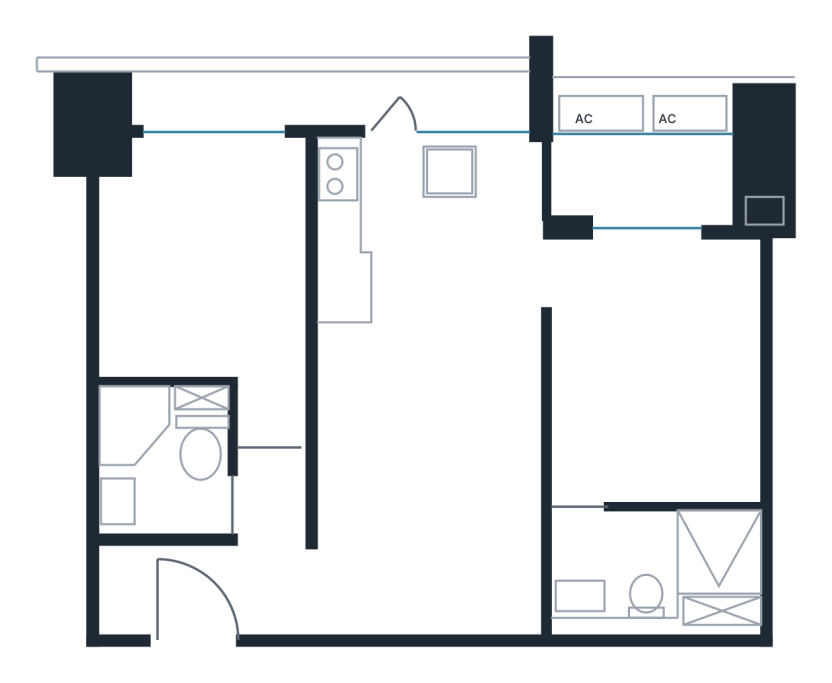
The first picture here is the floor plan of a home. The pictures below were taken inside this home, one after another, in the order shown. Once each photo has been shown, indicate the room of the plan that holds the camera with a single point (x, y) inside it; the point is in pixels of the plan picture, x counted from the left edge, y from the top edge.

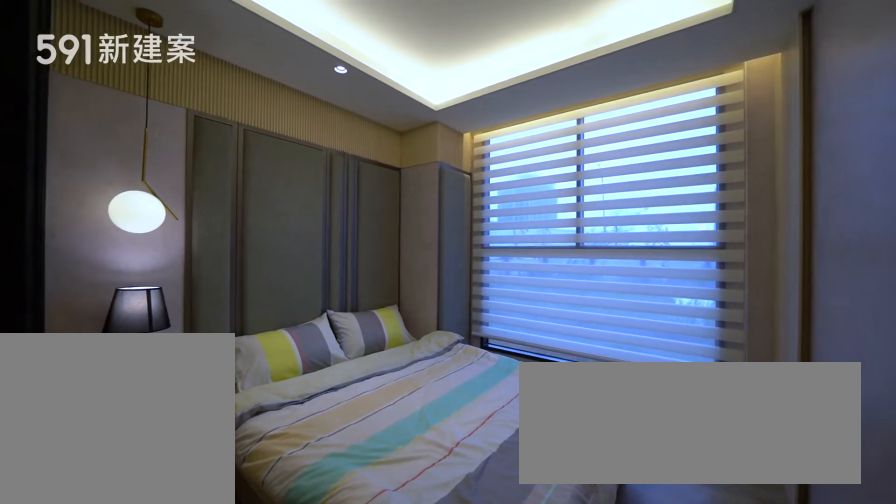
(205, 269)
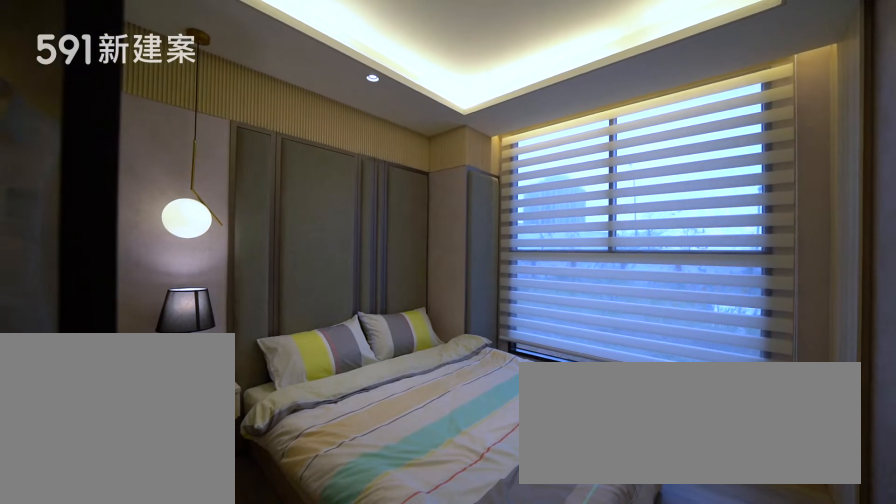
(205, 269)
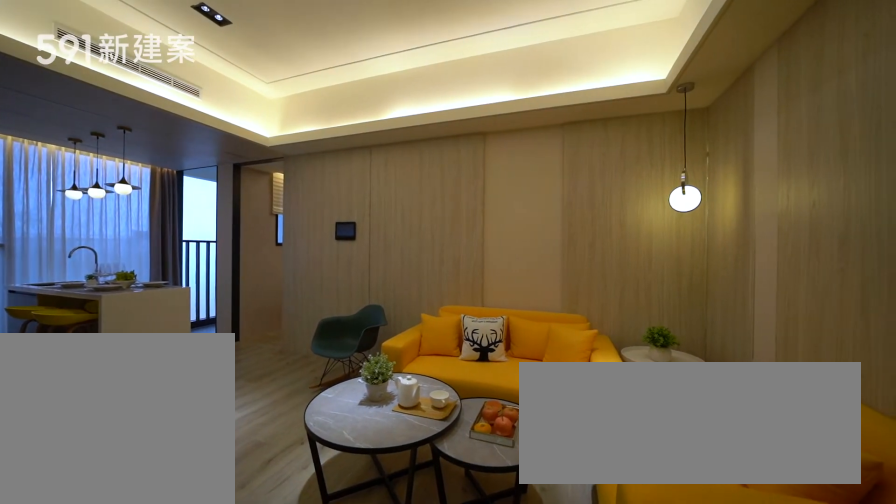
(433, 485)
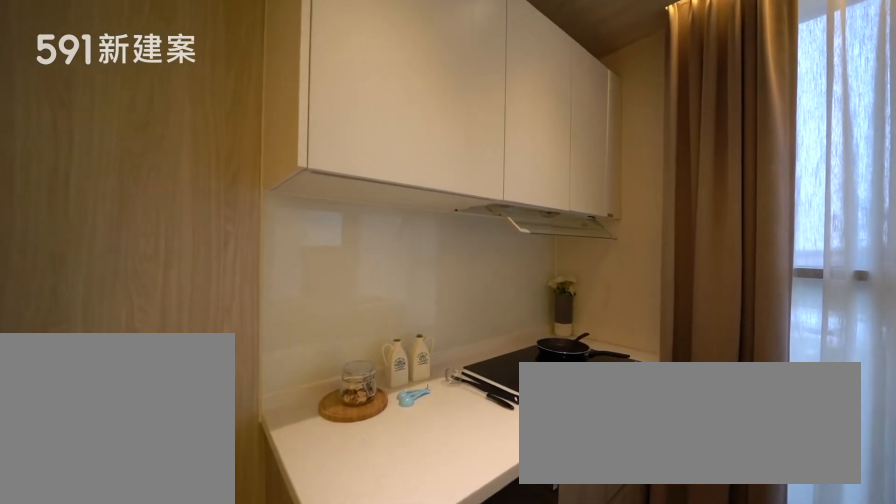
(374, 206)
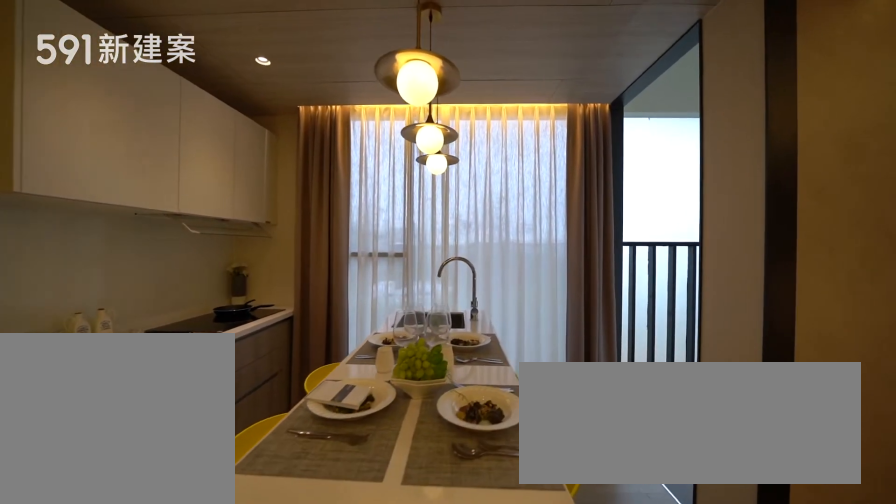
(449, 258)
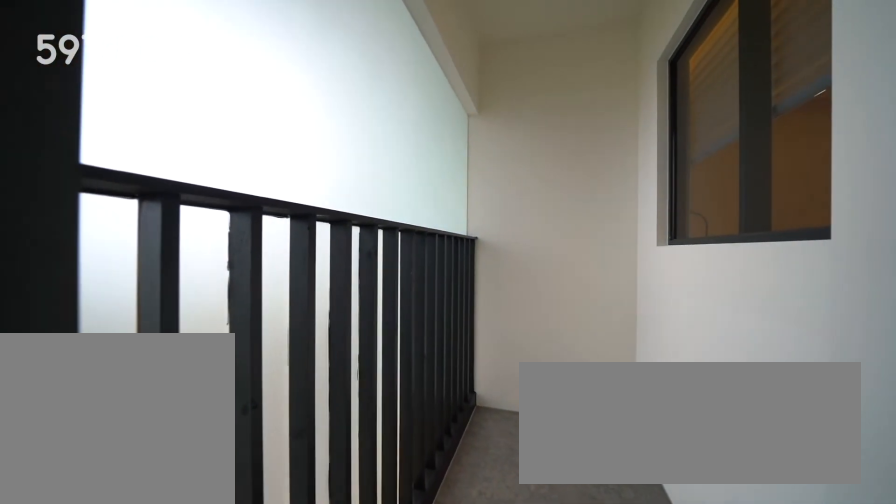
(649, 182)
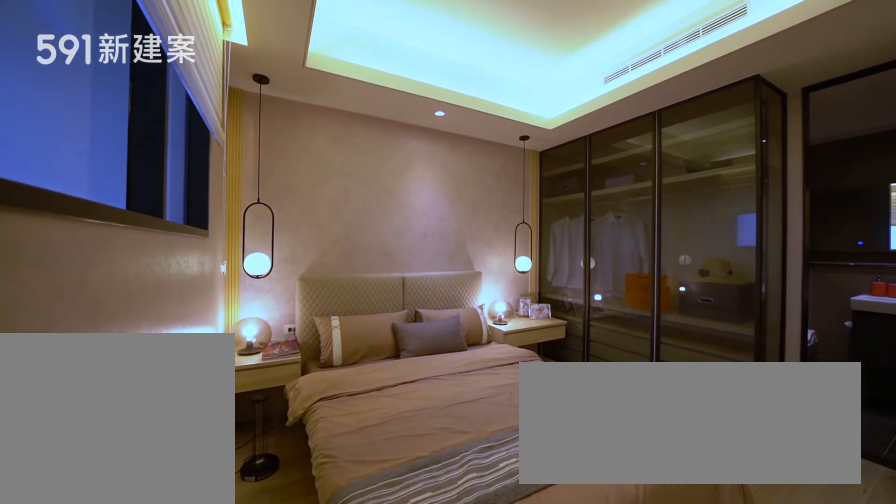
(656, 373)
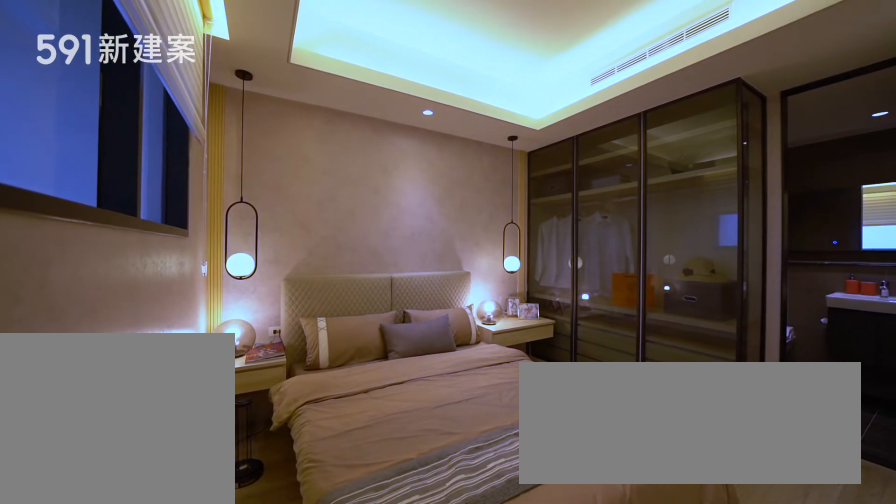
(656, 373)
